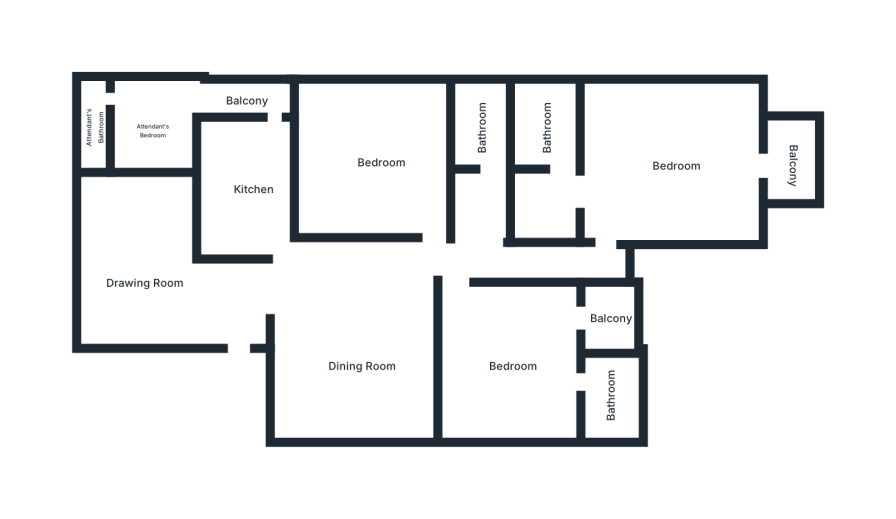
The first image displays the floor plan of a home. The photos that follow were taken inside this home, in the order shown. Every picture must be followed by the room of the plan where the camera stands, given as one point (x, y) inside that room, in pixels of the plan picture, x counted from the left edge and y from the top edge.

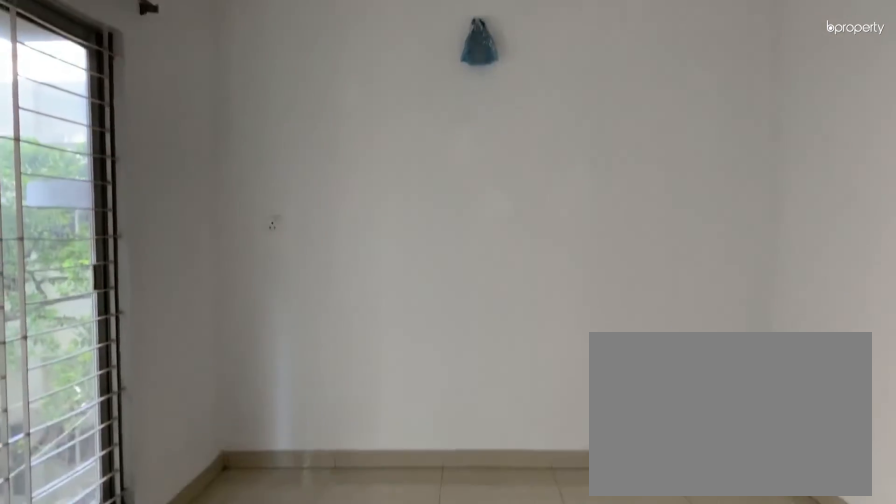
(147, 282)
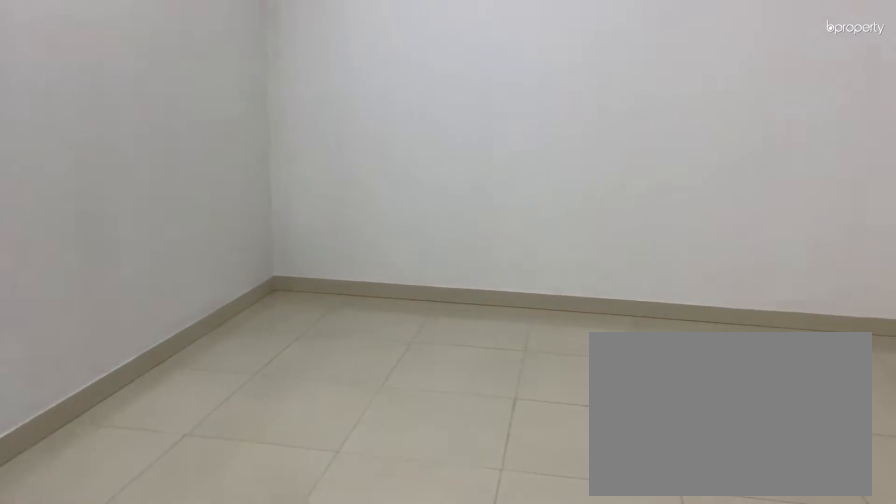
(362, 369)
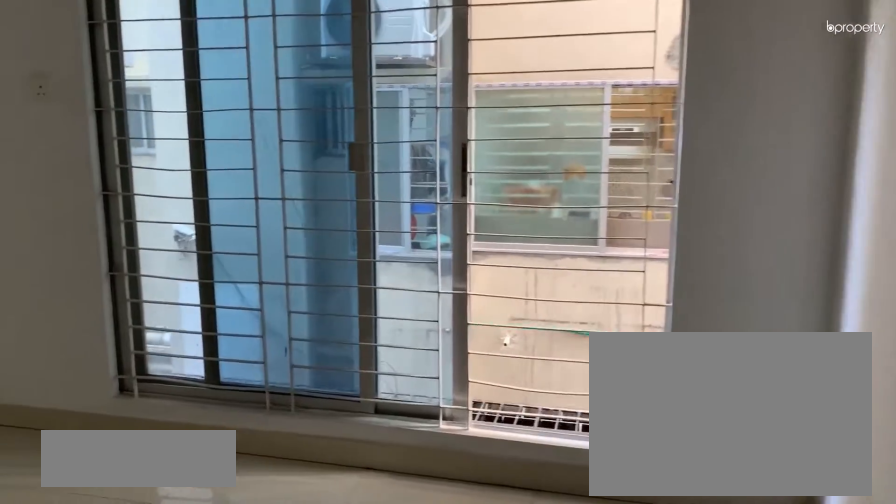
(382, 163)
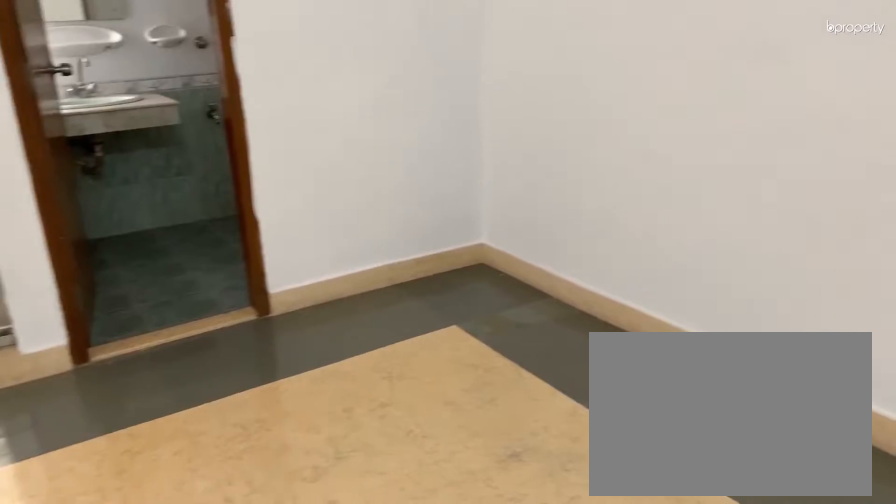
(514, 366)
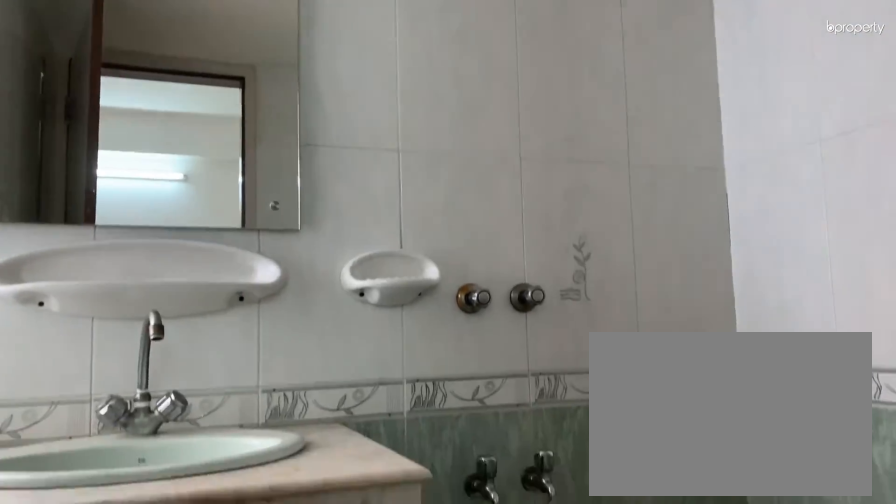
(607, 393)
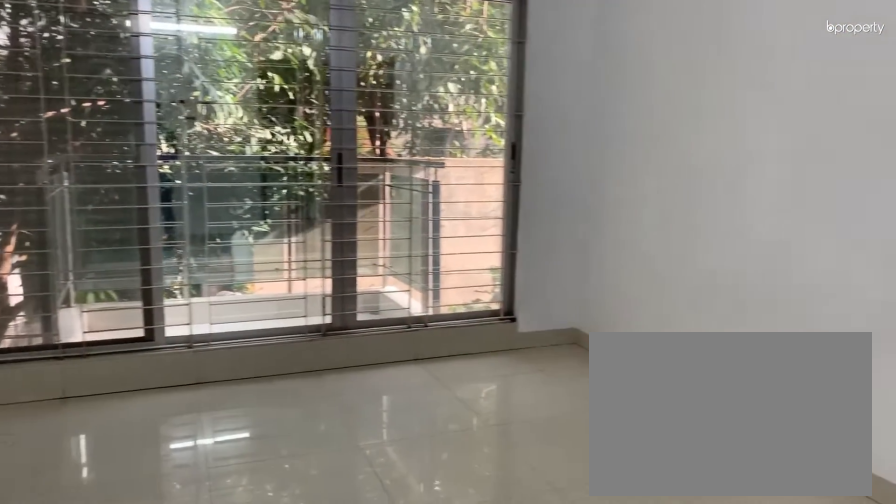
(674, 168)
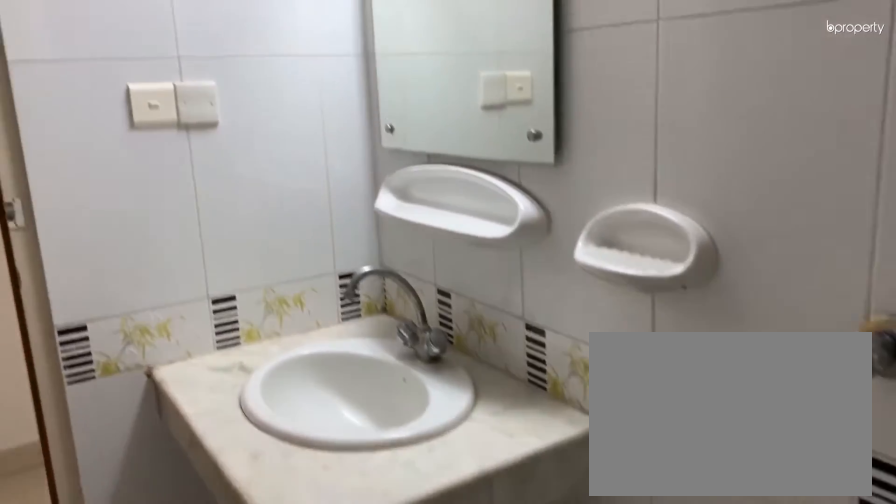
(547, 125)
